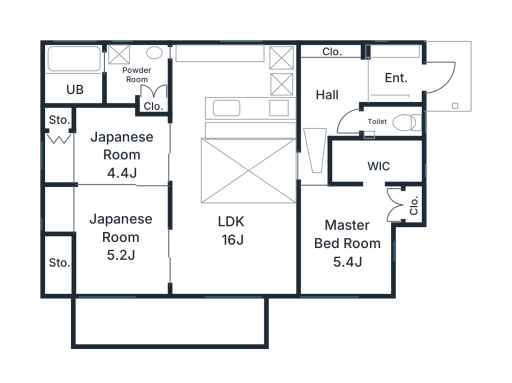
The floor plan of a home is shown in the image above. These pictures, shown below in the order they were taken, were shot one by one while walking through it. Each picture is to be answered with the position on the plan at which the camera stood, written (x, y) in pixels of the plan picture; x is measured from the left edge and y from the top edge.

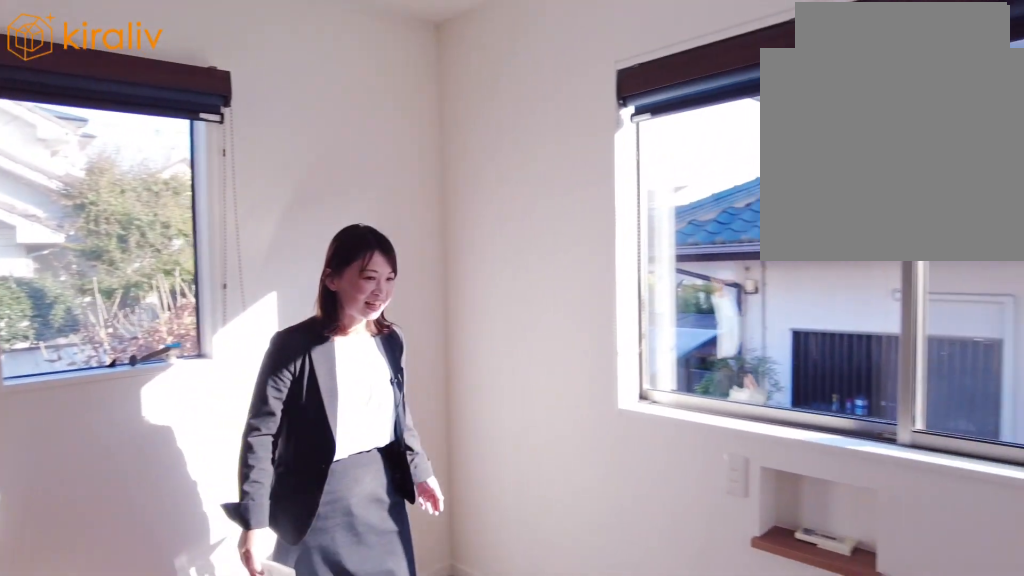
(371, 278)
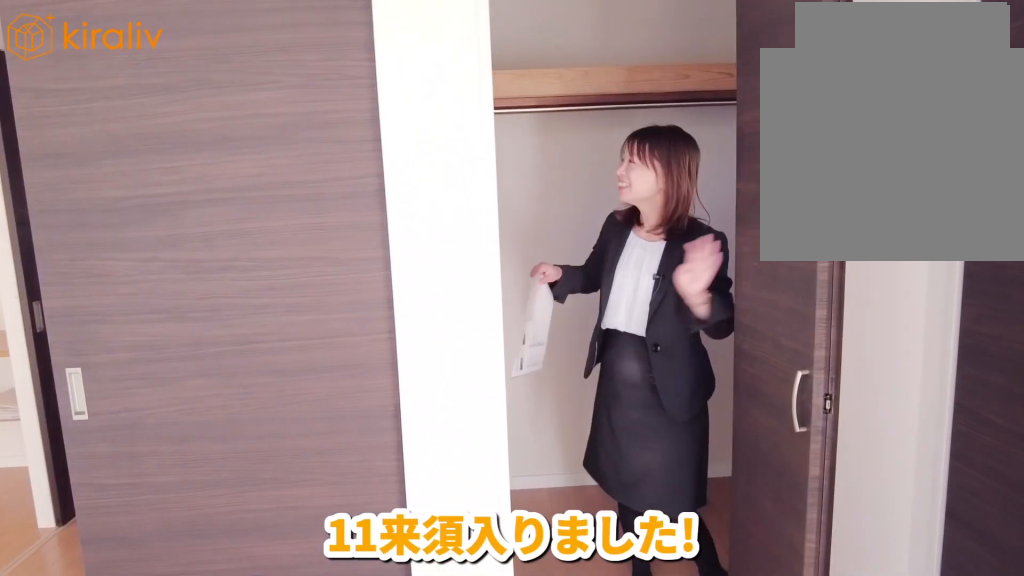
(363, 221)
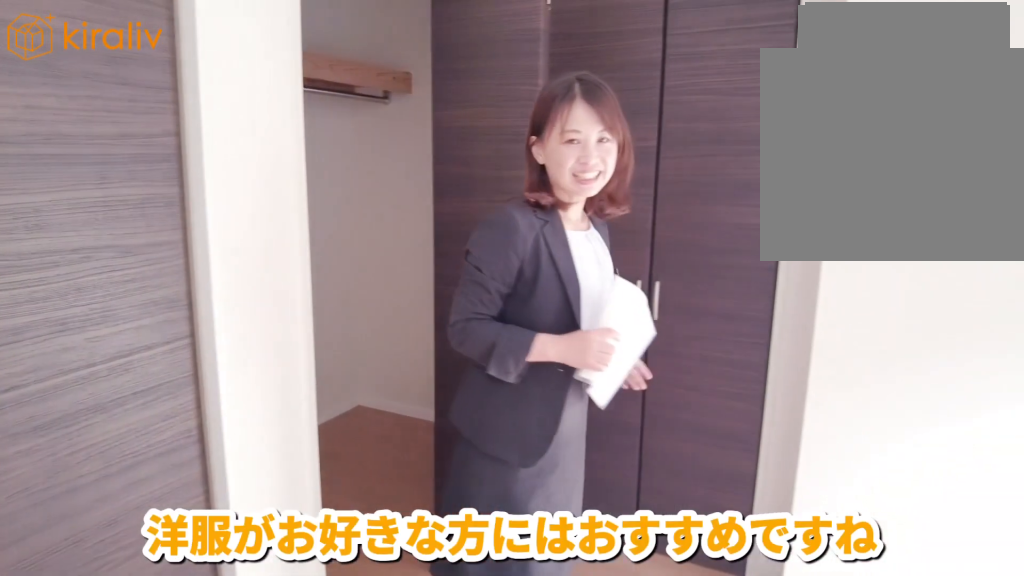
(355, 223)
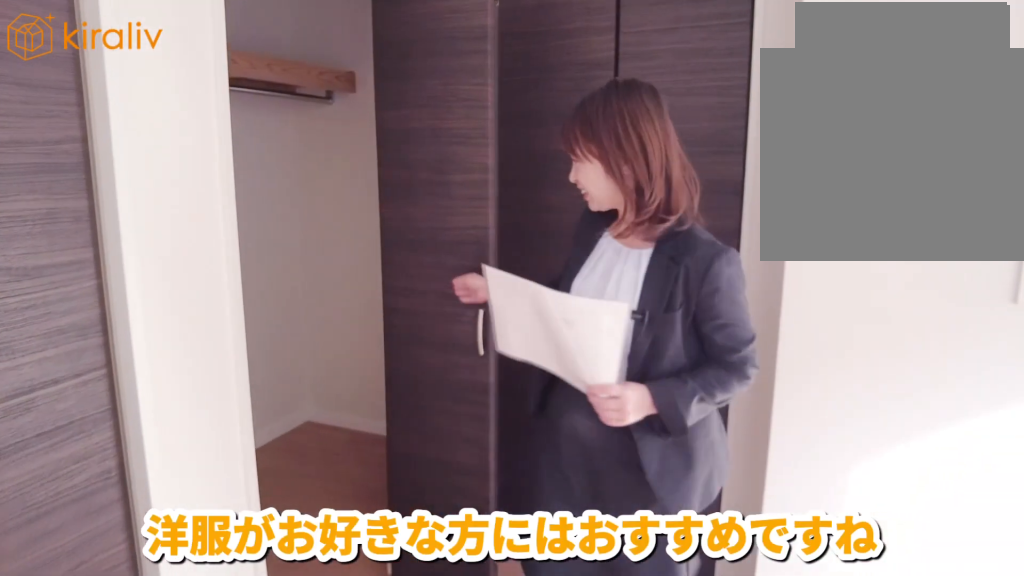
(353, 221)
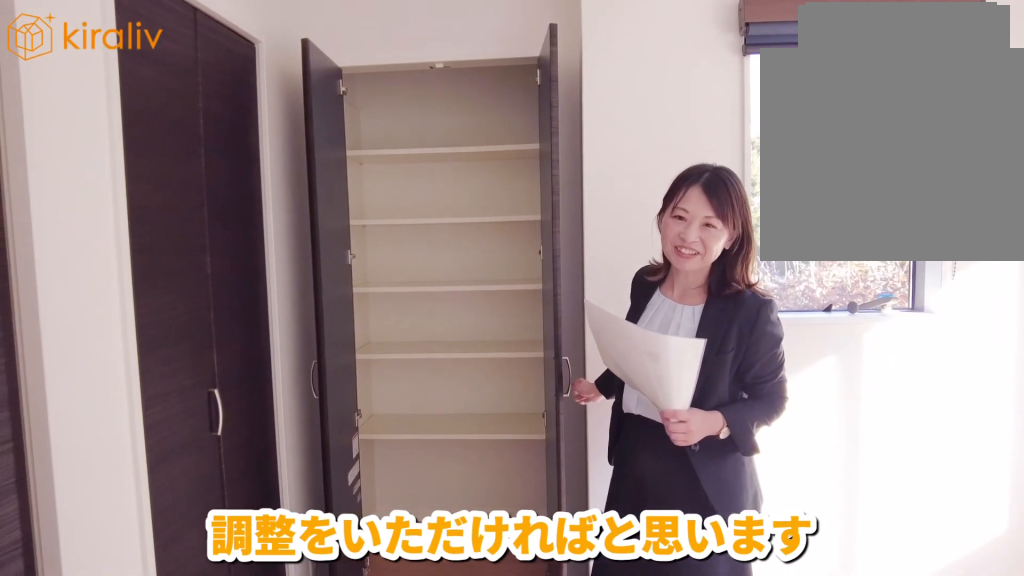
(342, 221)
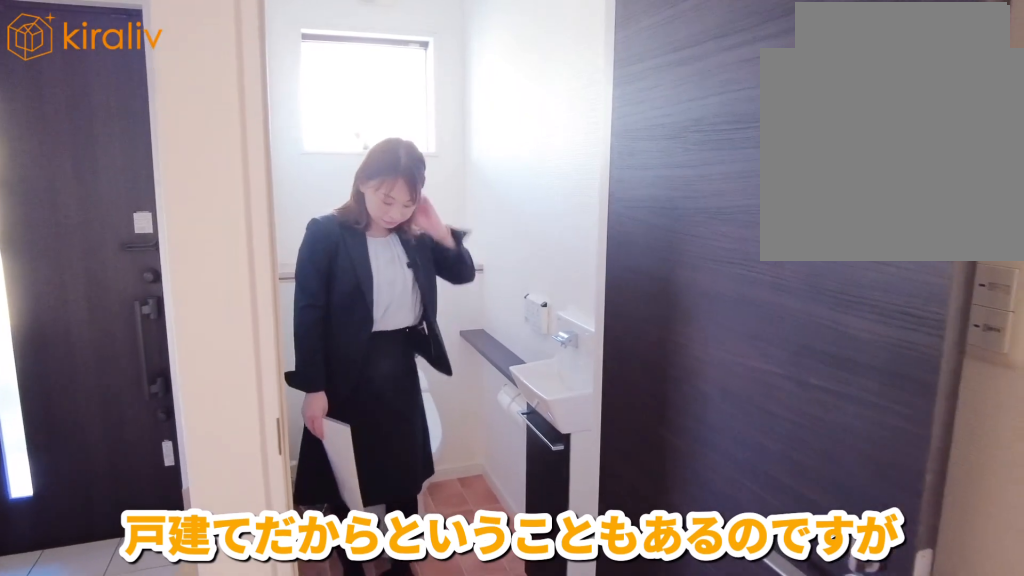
(372, 127)
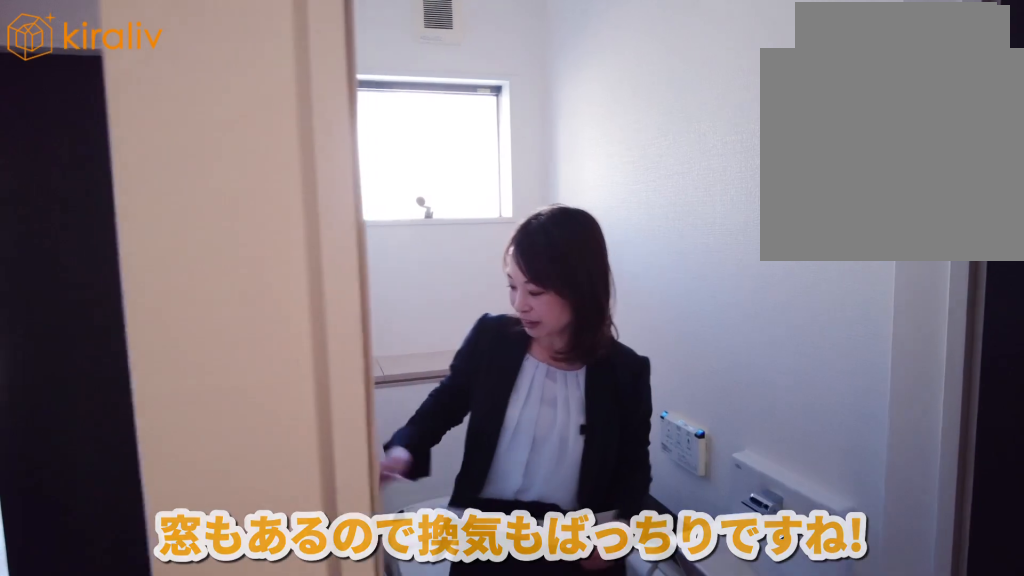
(352, 130)
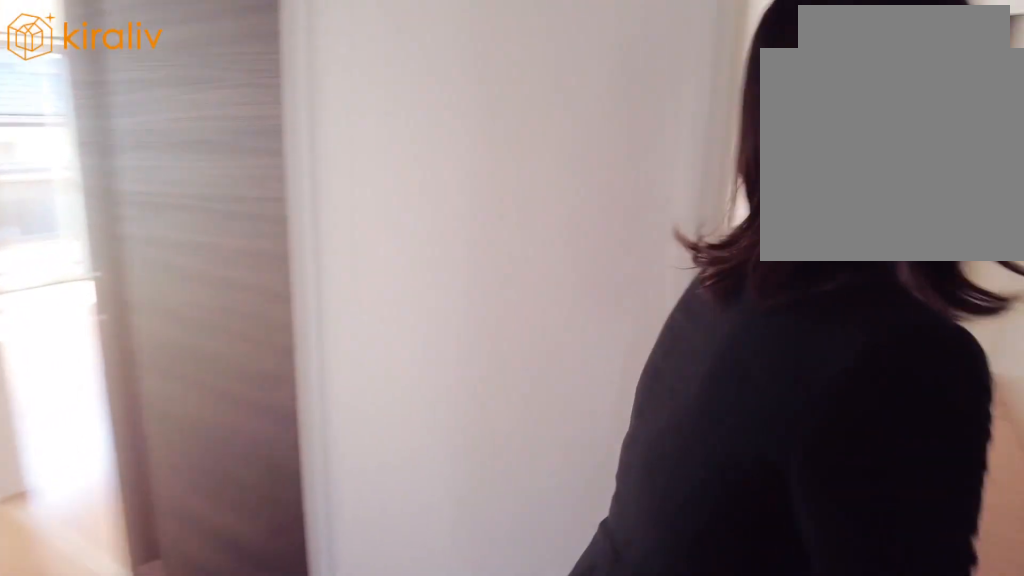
(324, 91)
